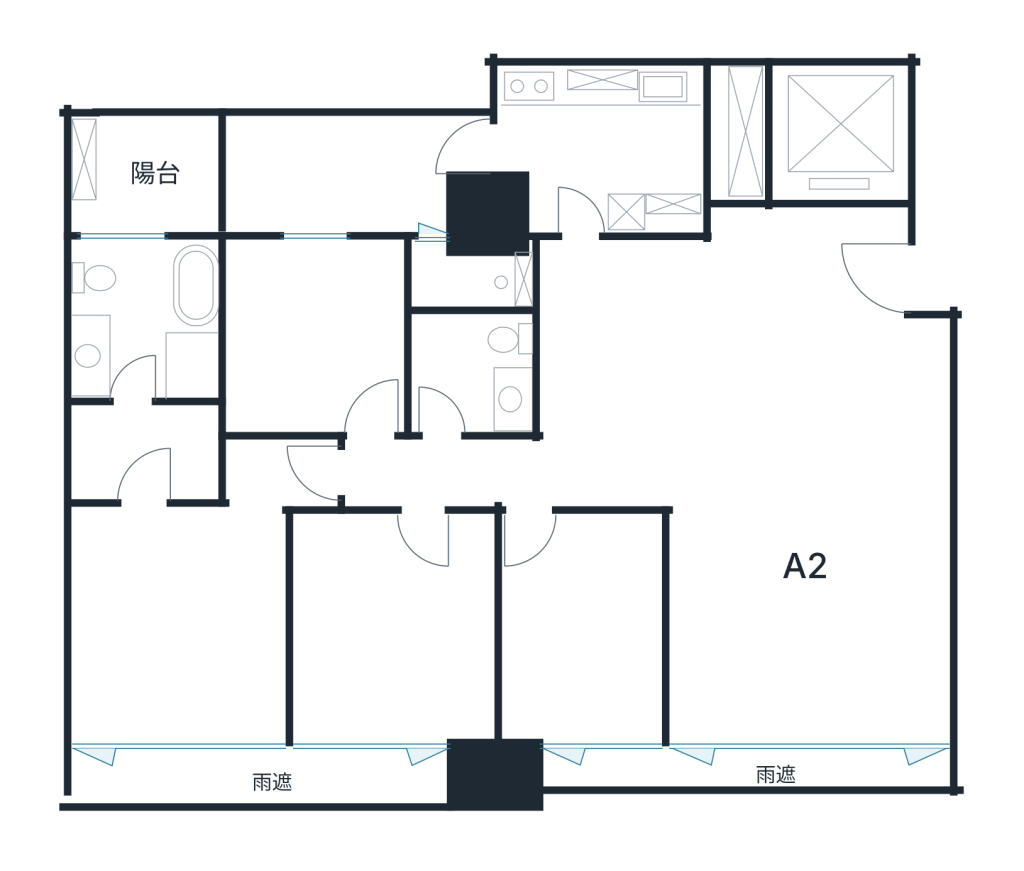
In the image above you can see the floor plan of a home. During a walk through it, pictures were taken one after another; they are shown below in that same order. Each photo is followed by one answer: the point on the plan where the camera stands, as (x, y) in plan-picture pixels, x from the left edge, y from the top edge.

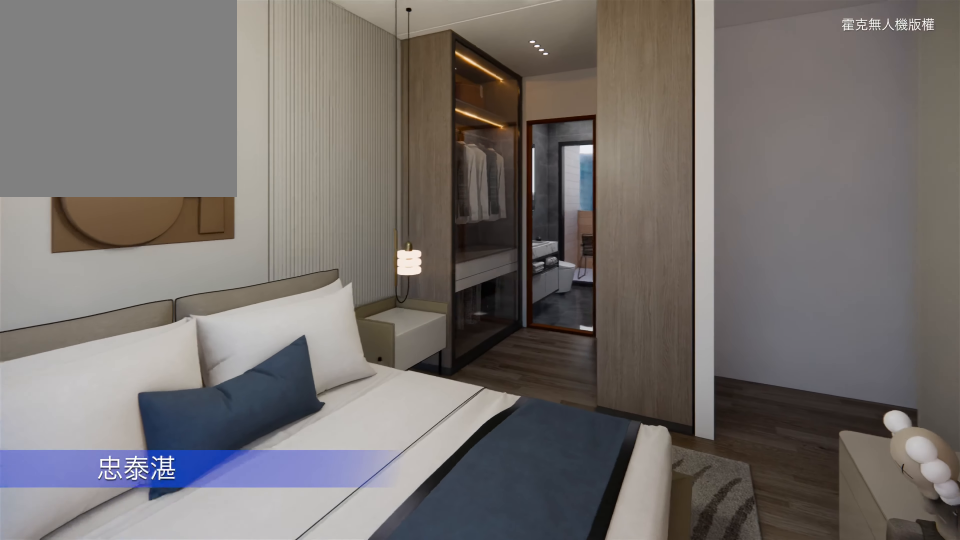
(150, 712)
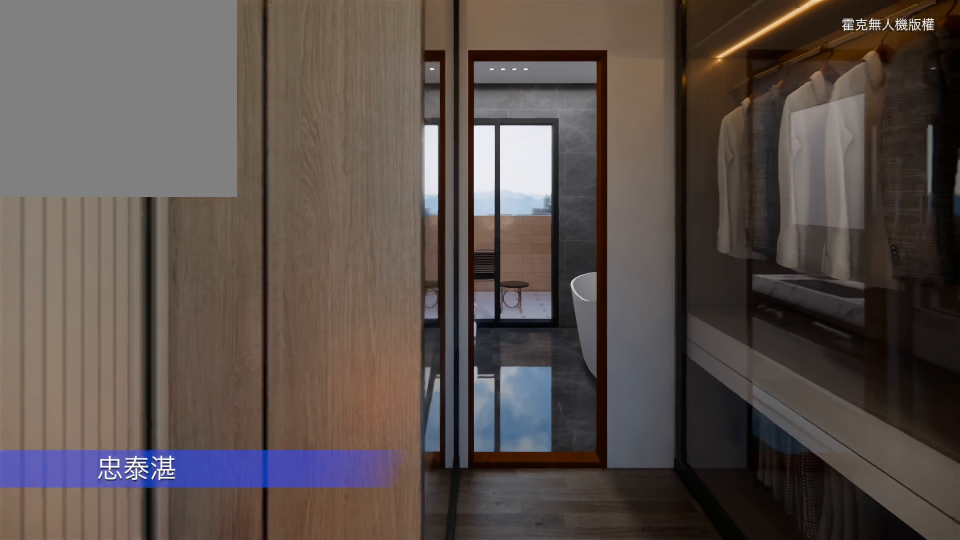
(139, 523)
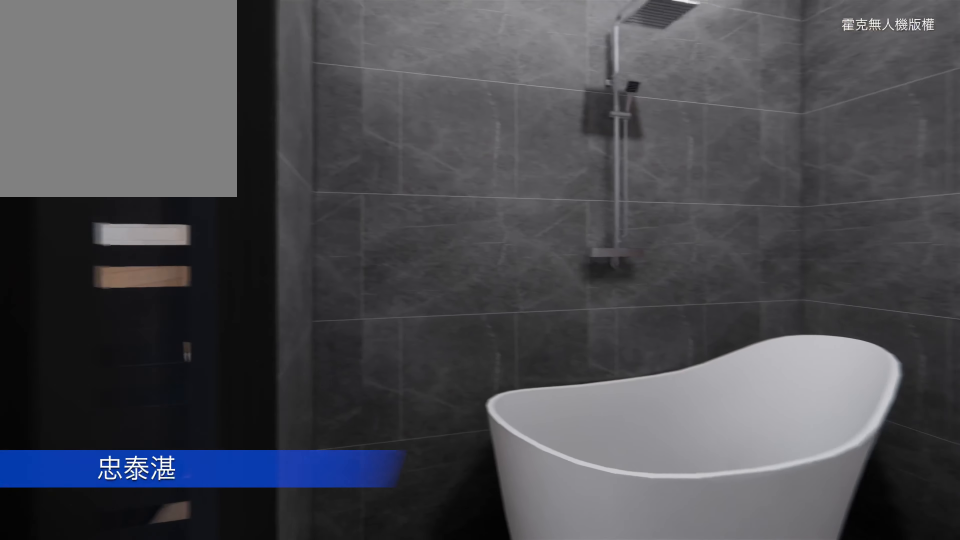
(133, 264)
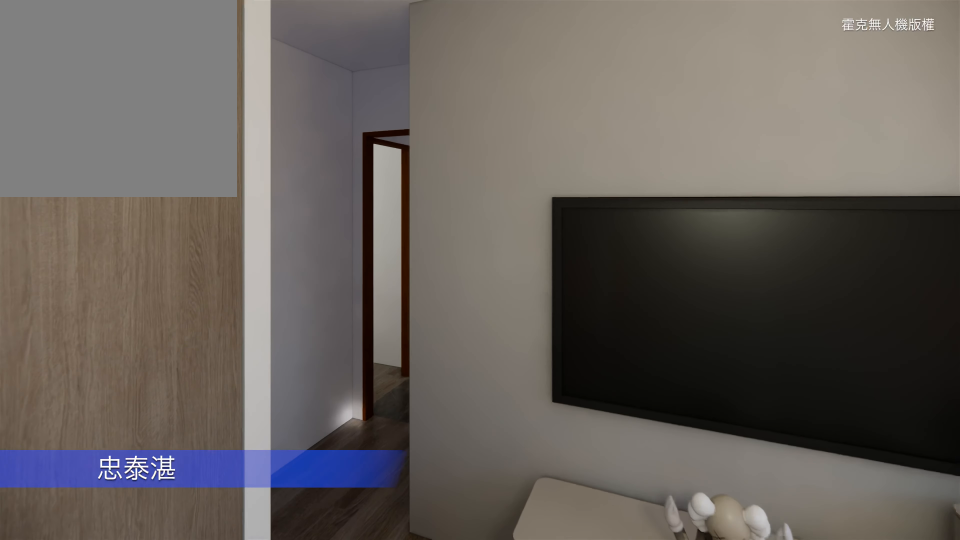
(244, 558)
